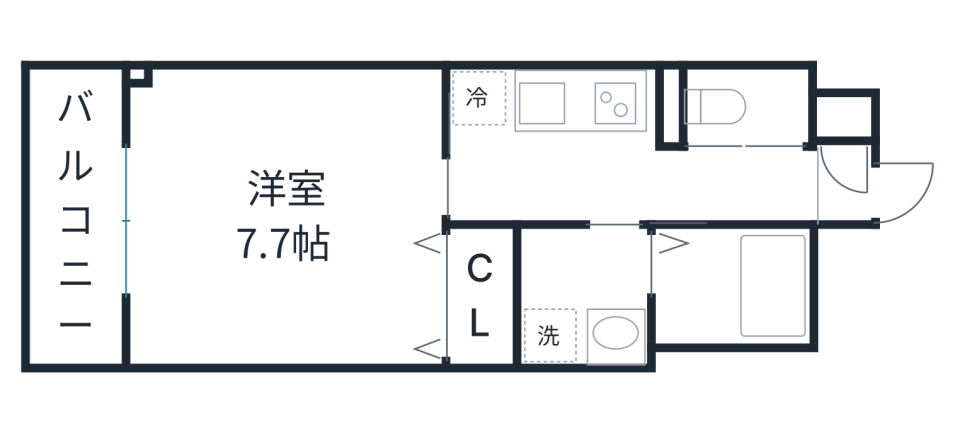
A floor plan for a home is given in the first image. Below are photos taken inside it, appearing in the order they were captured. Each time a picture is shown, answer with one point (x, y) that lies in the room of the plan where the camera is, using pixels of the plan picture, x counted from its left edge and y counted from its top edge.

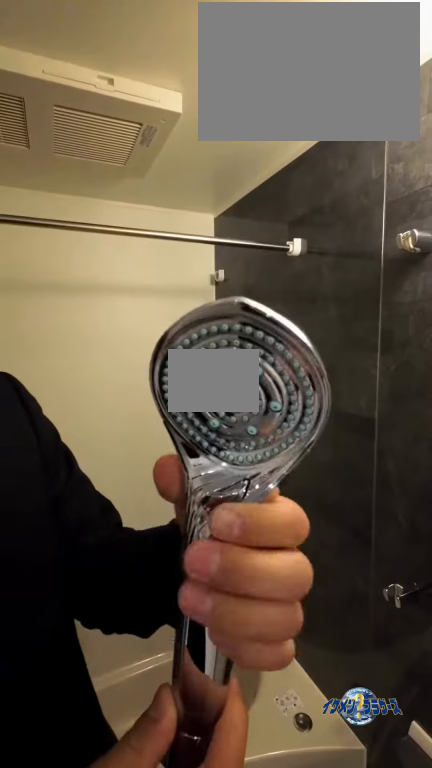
(735, 289)
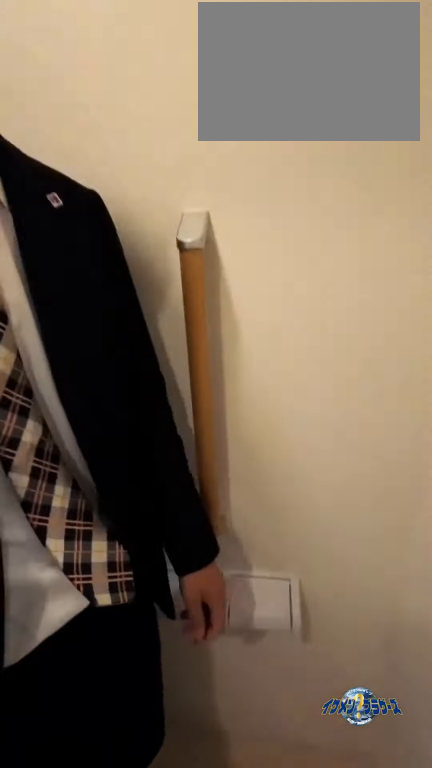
(750, 107)
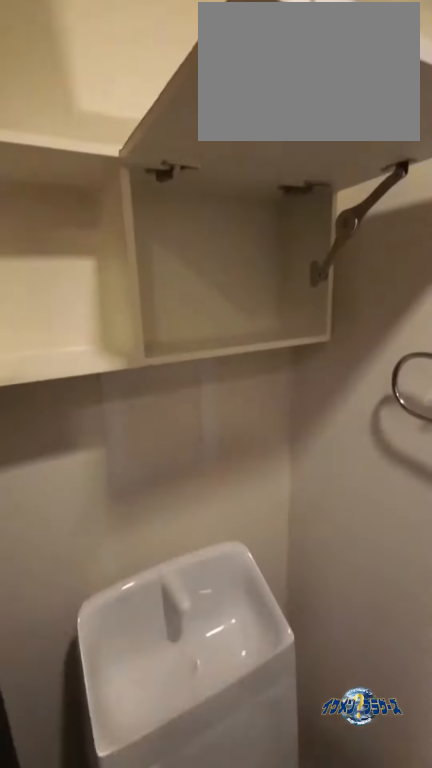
(750, 107)
